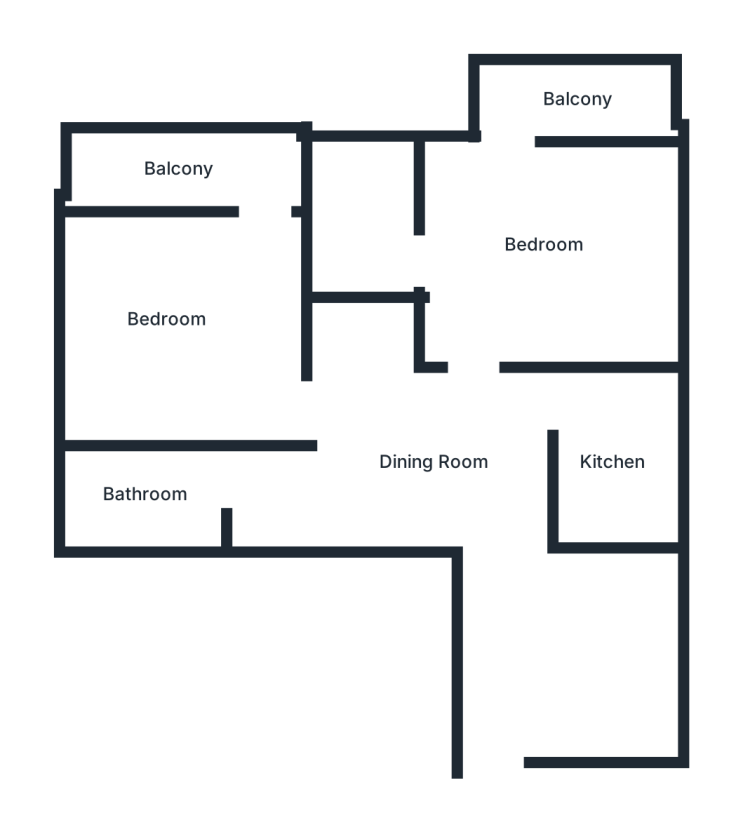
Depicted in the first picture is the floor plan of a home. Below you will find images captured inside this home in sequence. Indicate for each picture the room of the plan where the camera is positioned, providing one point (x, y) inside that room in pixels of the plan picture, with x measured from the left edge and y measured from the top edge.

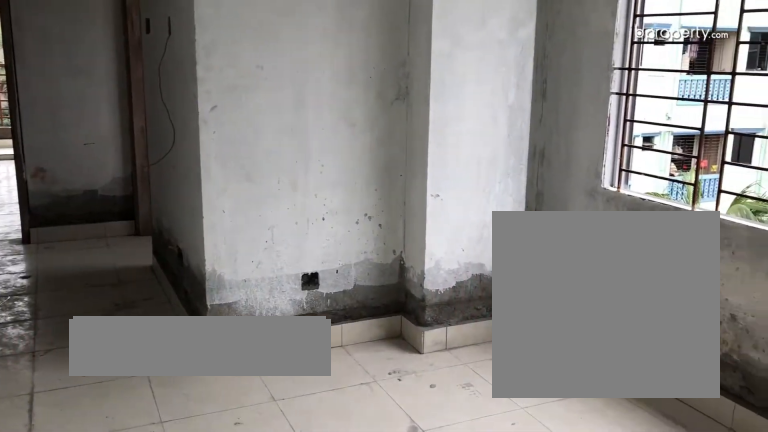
(591, 686)
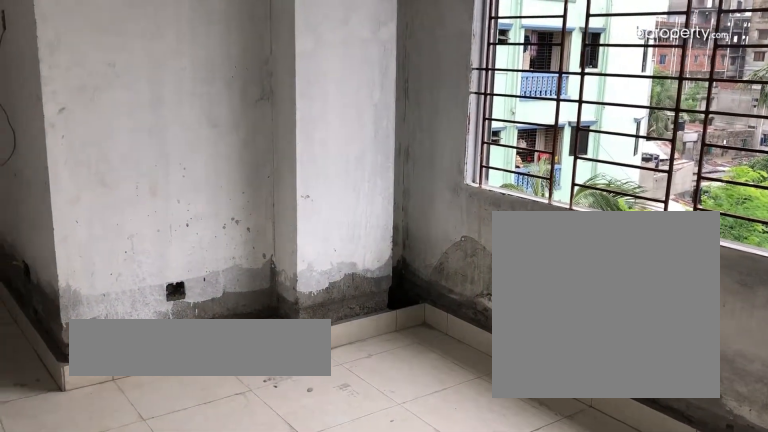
(591, 686)
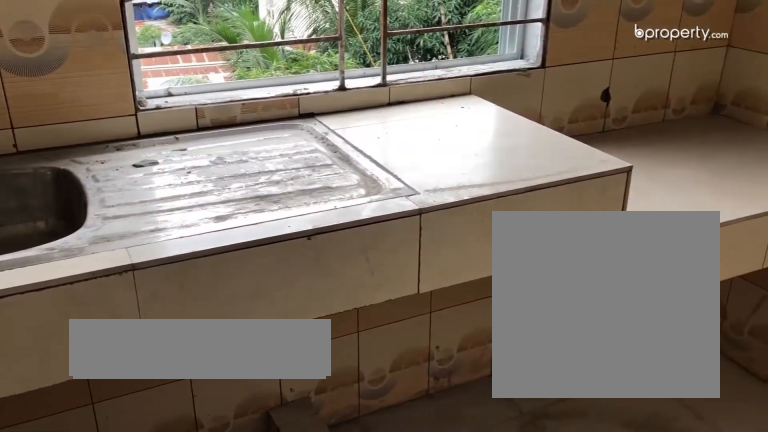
(615, 467)
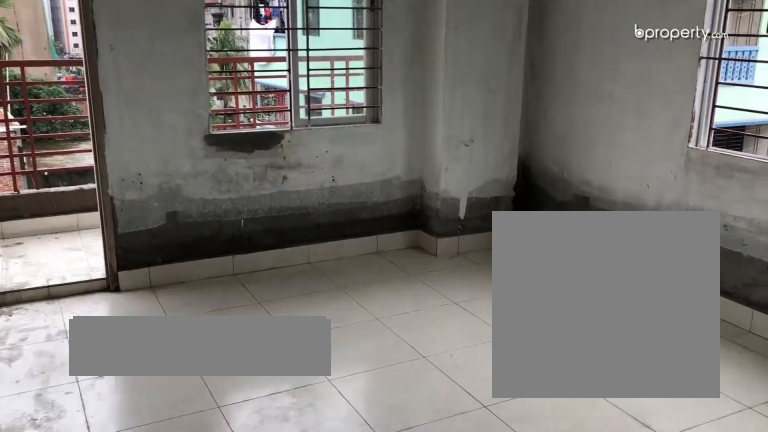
(542, 246)
